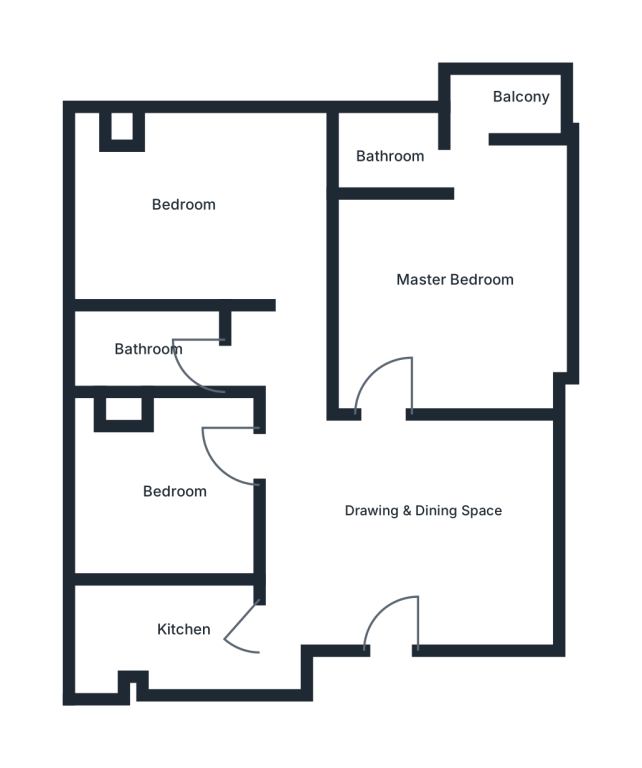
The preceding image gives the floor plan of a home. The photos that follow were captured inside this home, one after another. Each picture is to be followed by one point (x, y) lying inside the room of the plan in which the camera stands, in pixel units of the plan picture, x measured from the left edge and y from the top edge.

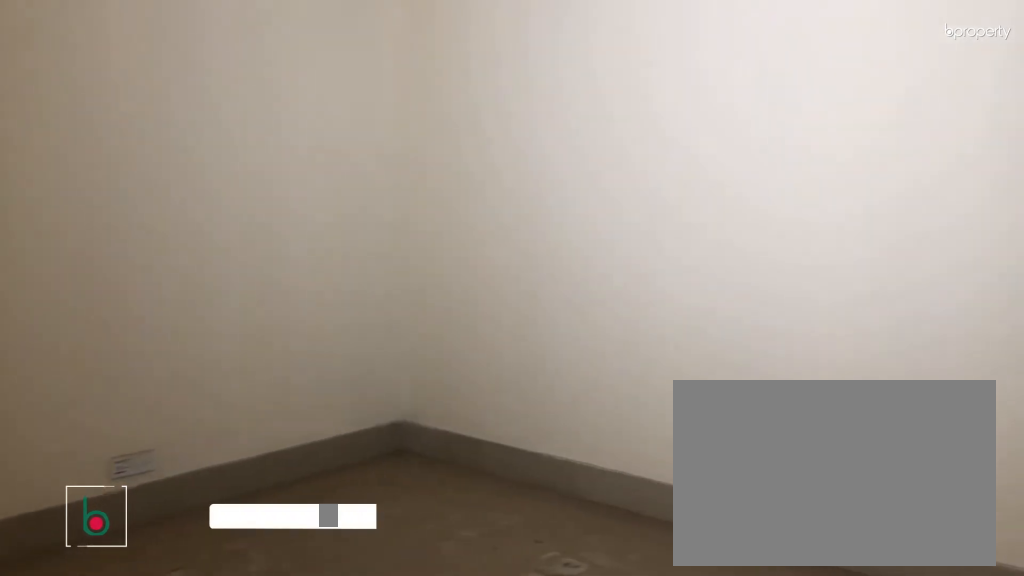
(378, 521)
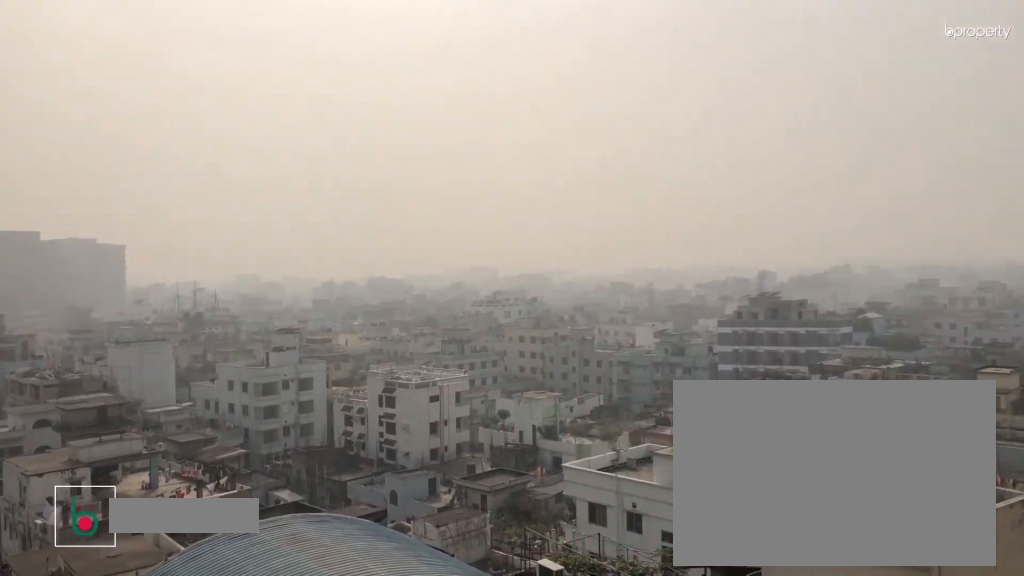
(506, 108)
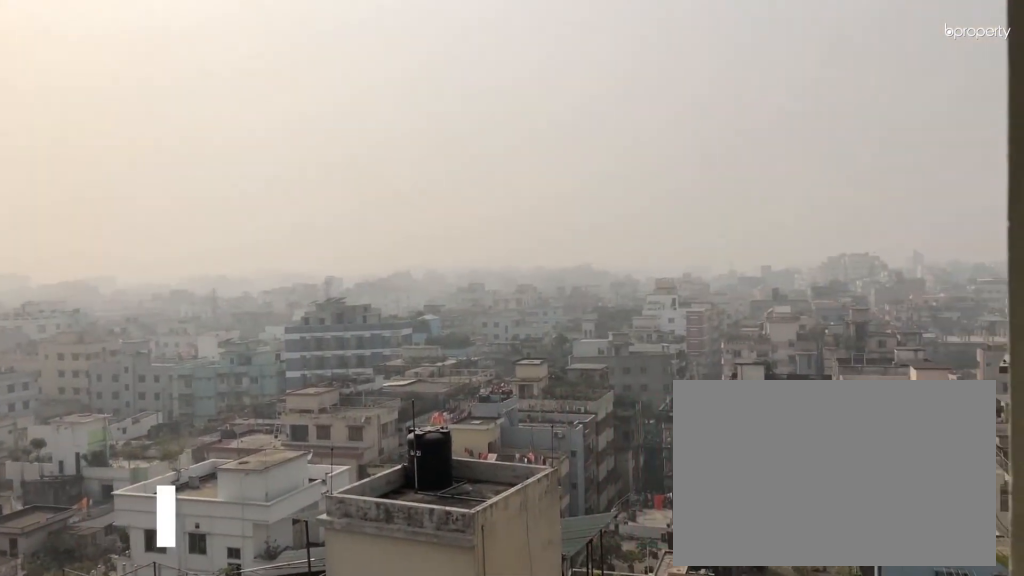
(506, 108)
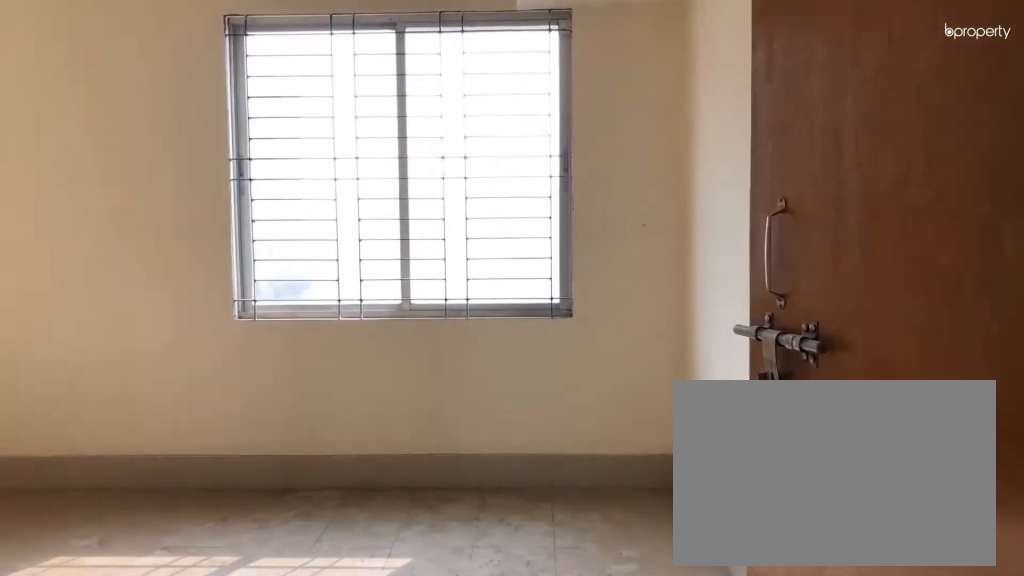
(288, 285)
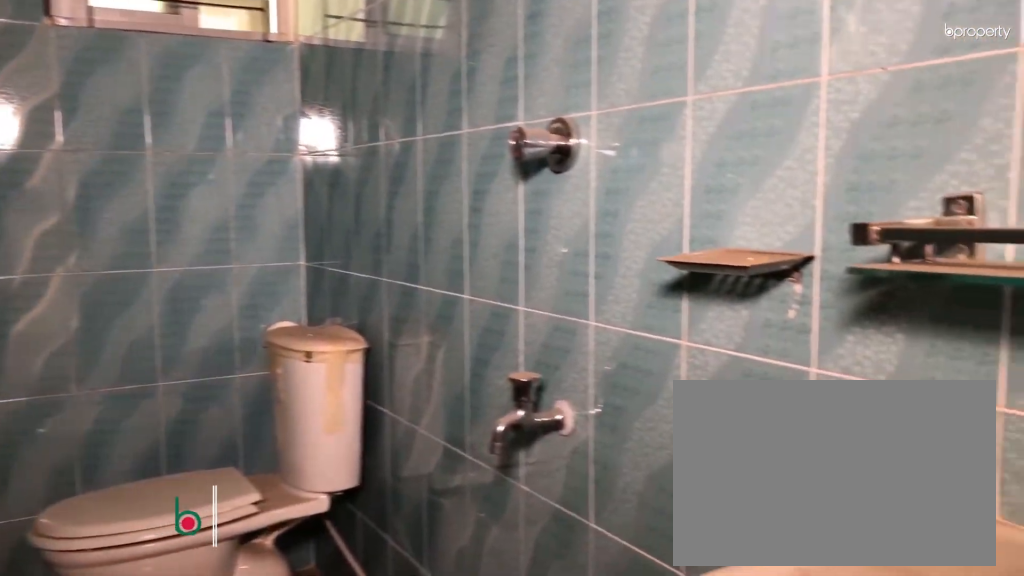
(159, 355)
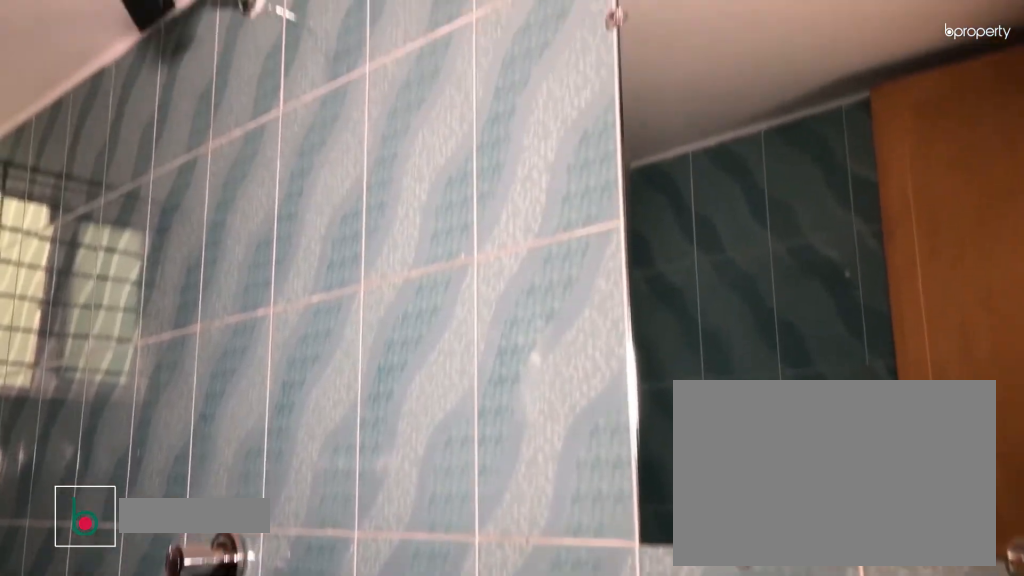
(159, 355)
